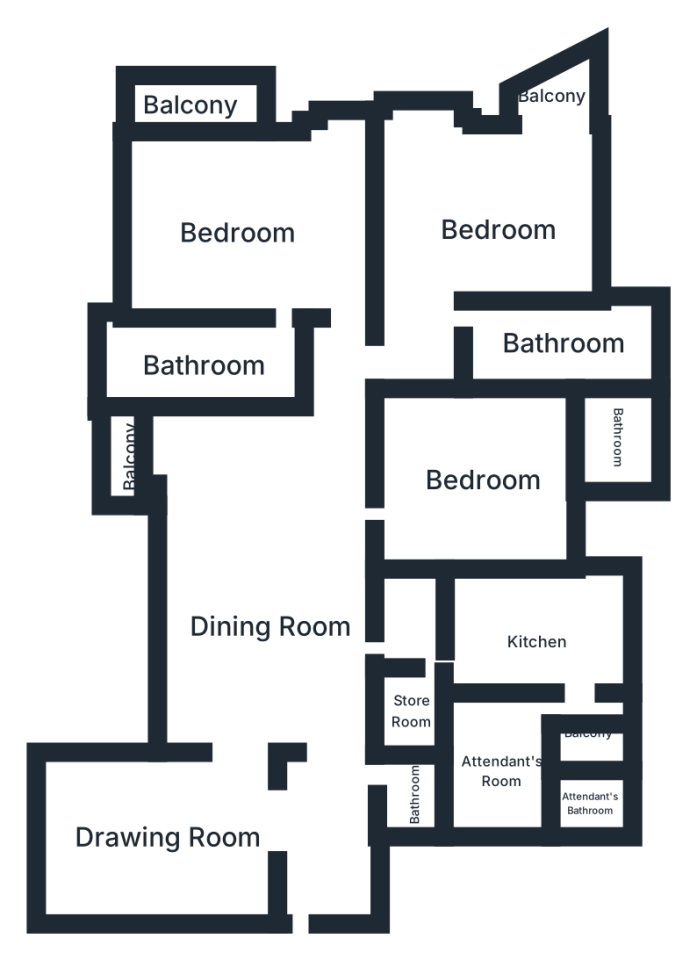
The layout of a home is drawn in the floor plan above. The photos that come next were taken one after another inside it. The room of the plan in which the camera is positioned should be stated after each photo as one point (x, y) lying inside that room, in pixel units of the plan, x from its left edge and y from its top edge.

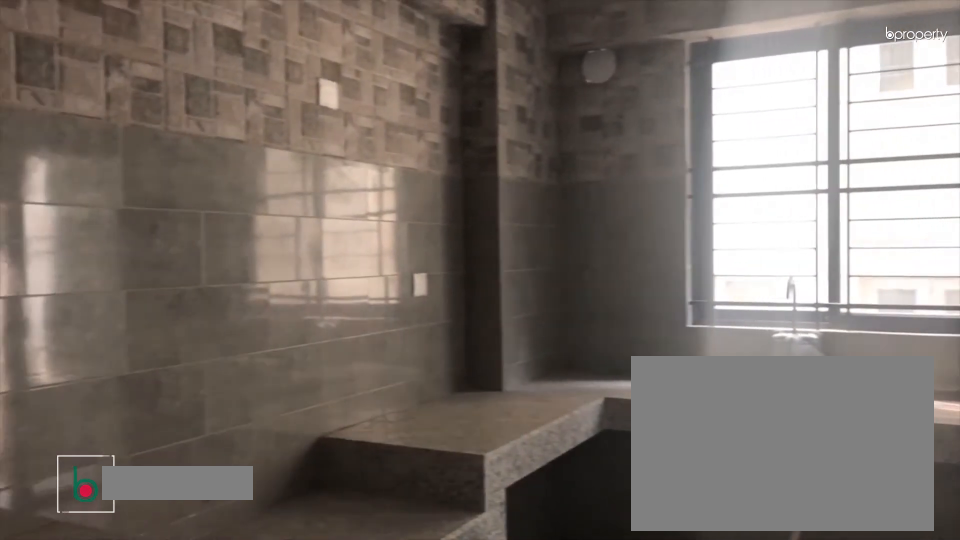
(544, 645)
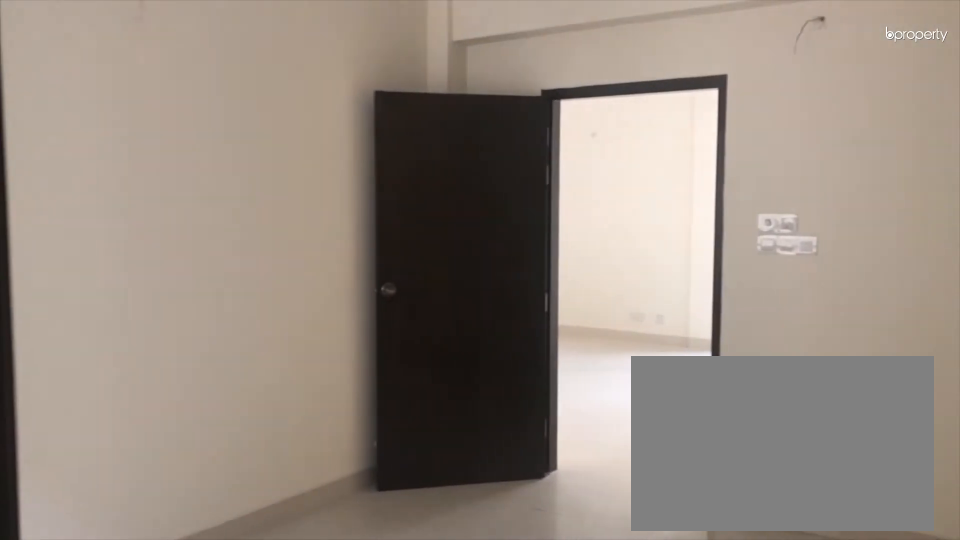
(481, 474)
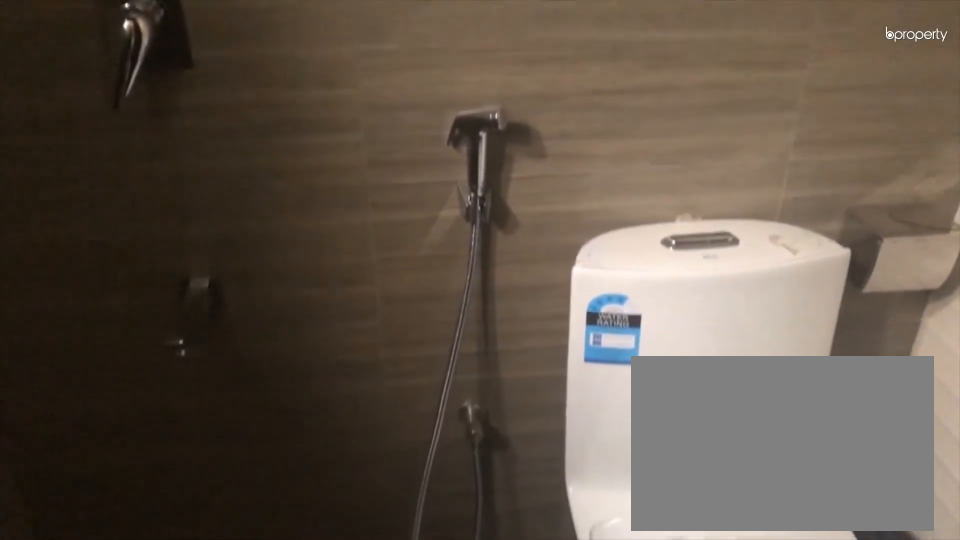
(617, 438)
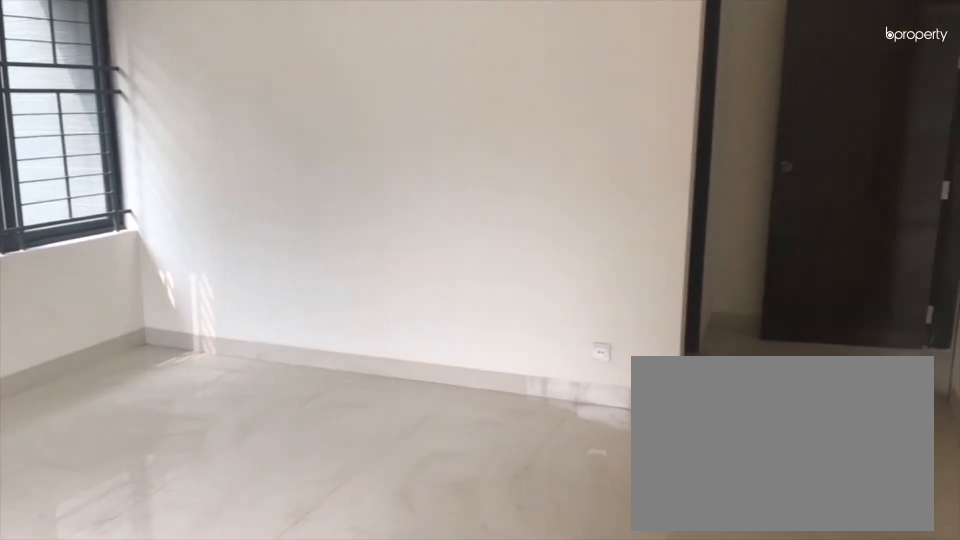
(499, 237)
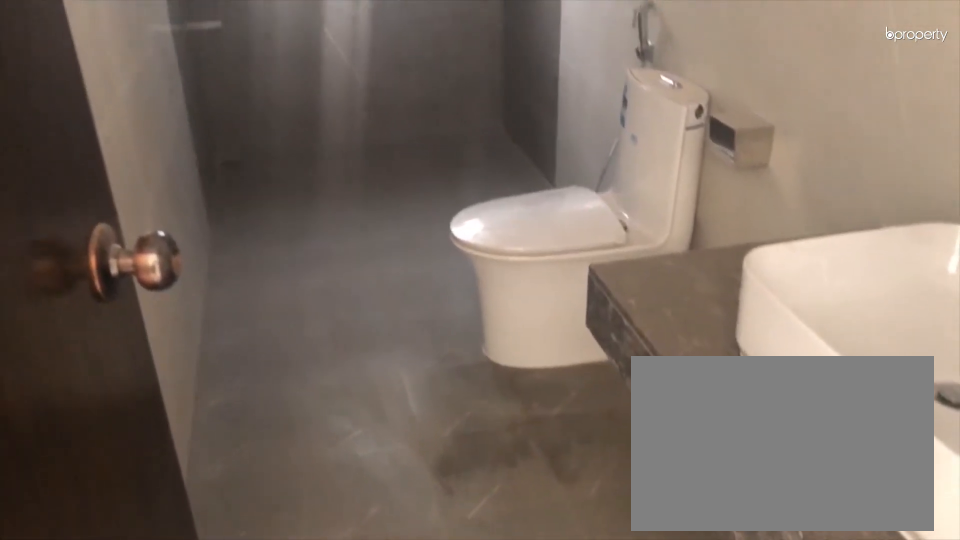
(559, 353)
